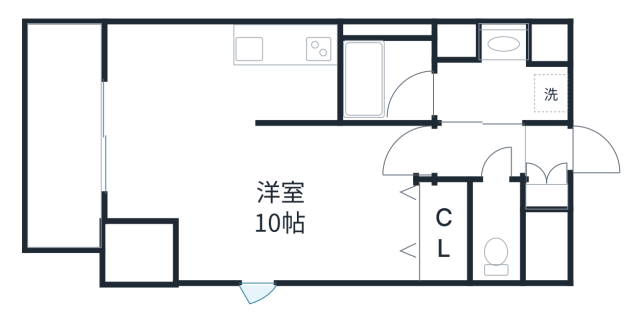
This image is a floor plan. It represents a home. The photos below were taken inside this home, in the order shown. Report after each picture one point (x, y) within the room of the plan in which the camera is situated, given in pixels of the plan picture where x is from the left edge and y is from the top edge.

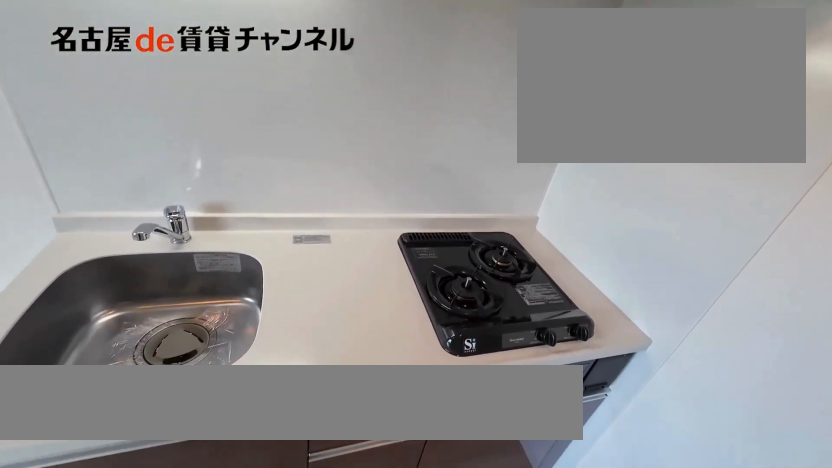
(287, 71)
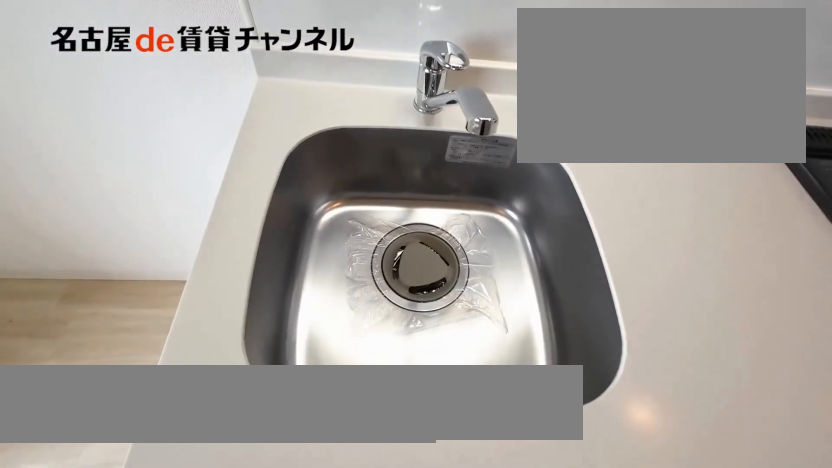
(287, 71)
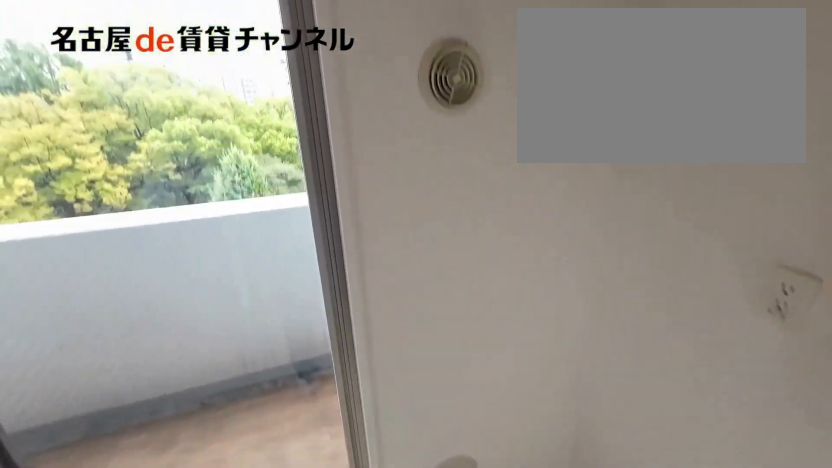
(169, 73)
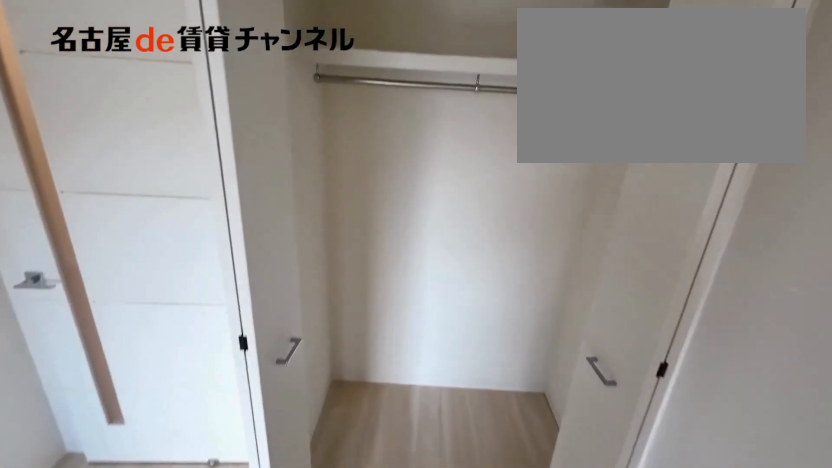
(444, 231)
